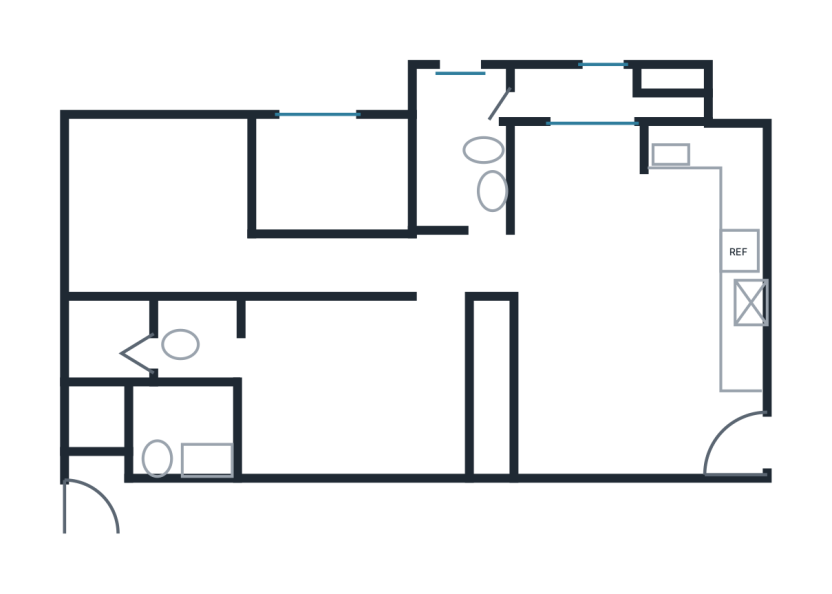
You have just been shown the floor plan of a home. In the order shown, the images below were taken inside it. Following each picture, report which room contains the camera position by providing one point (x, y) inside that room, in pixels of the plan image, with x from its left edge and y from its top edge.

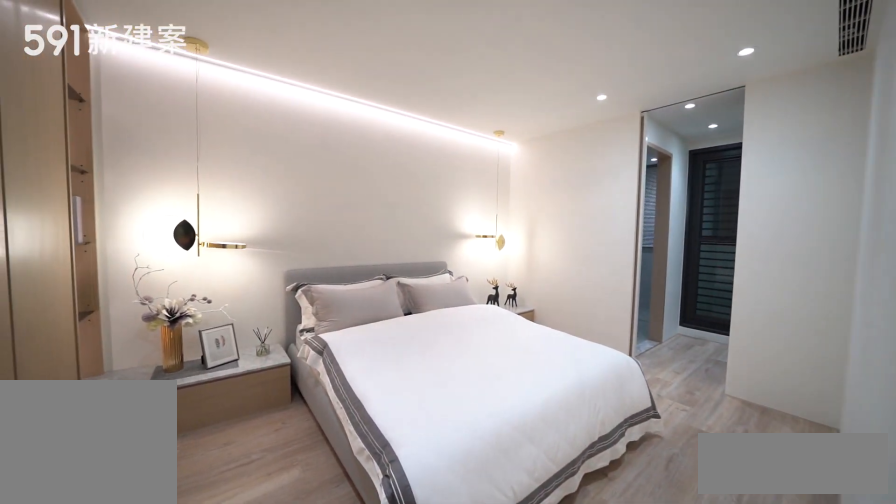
(348, 383)
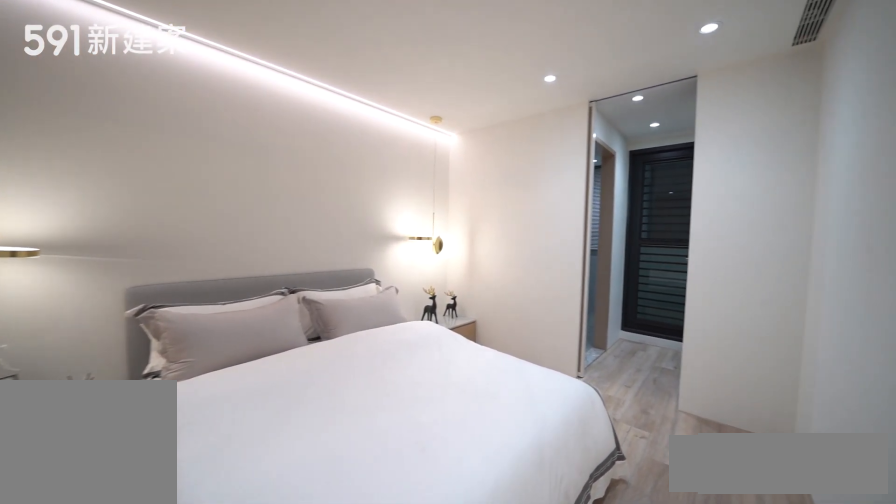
(348, 383)
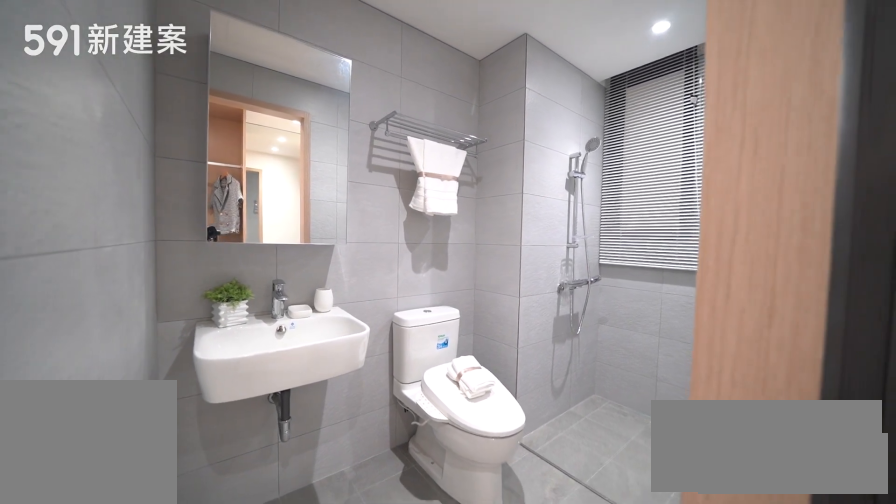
(153, 428)
